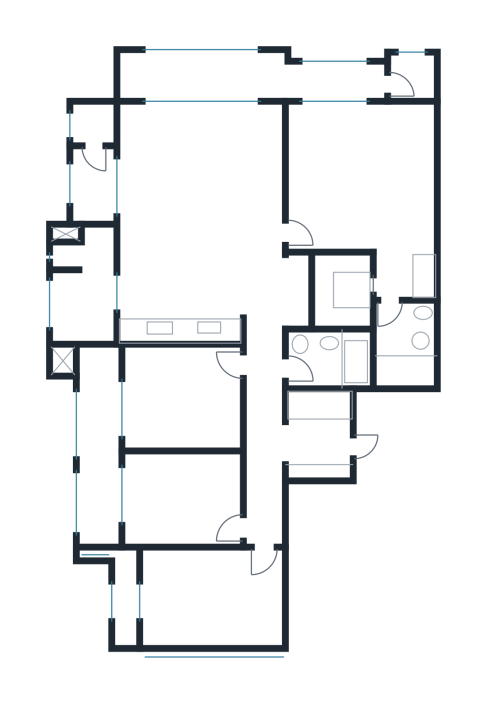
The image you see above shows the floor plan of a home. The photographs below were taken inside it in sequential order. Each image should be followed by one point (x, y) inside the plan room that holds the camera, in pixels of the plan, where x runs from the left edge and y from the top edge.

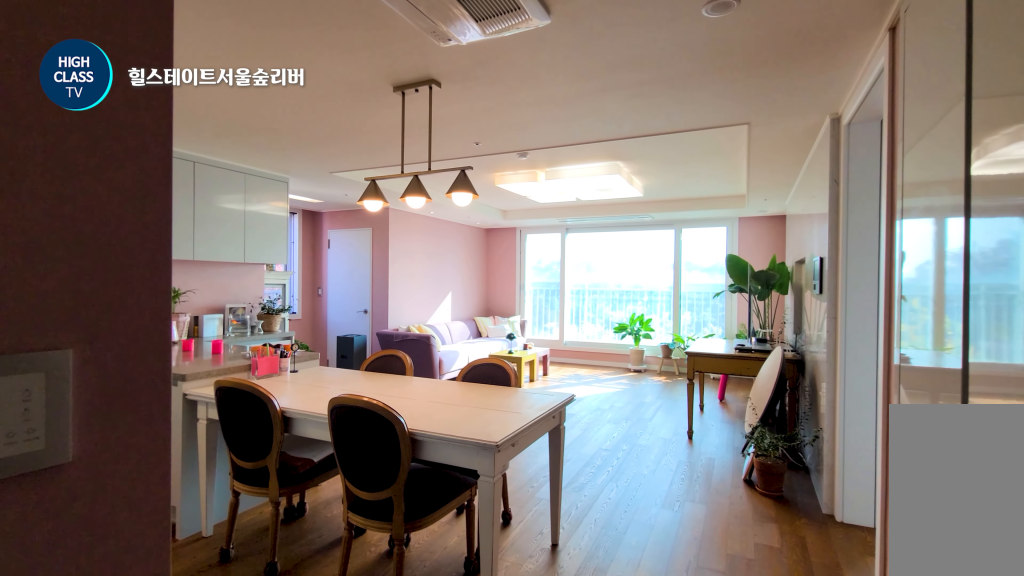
(263, 433)
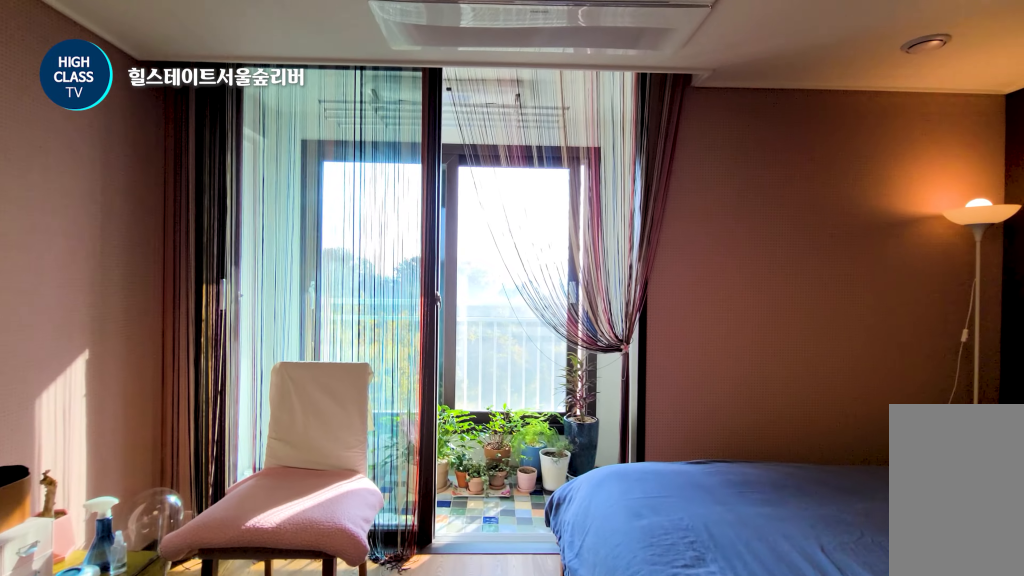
(362, 156)
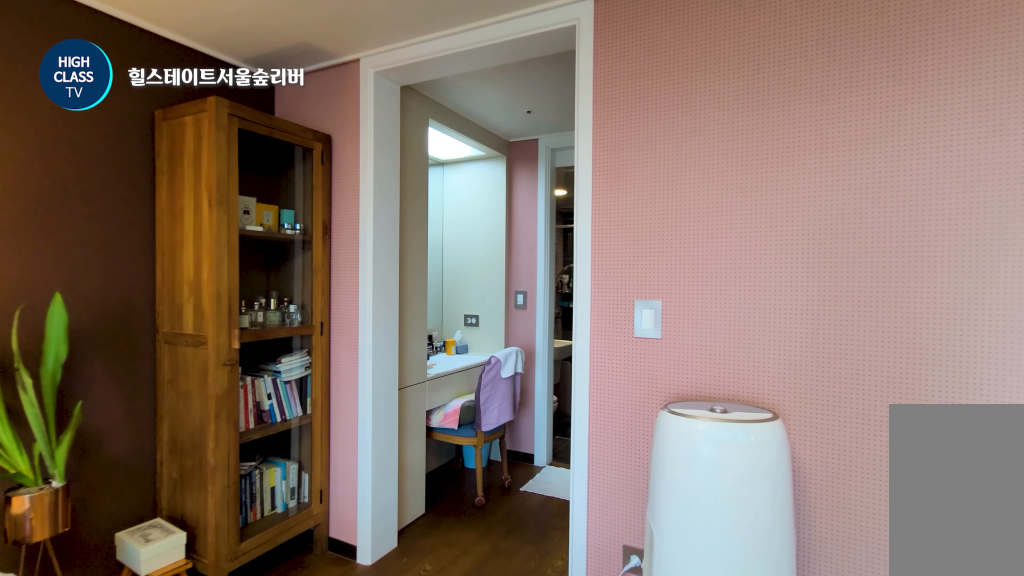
(362, 156)
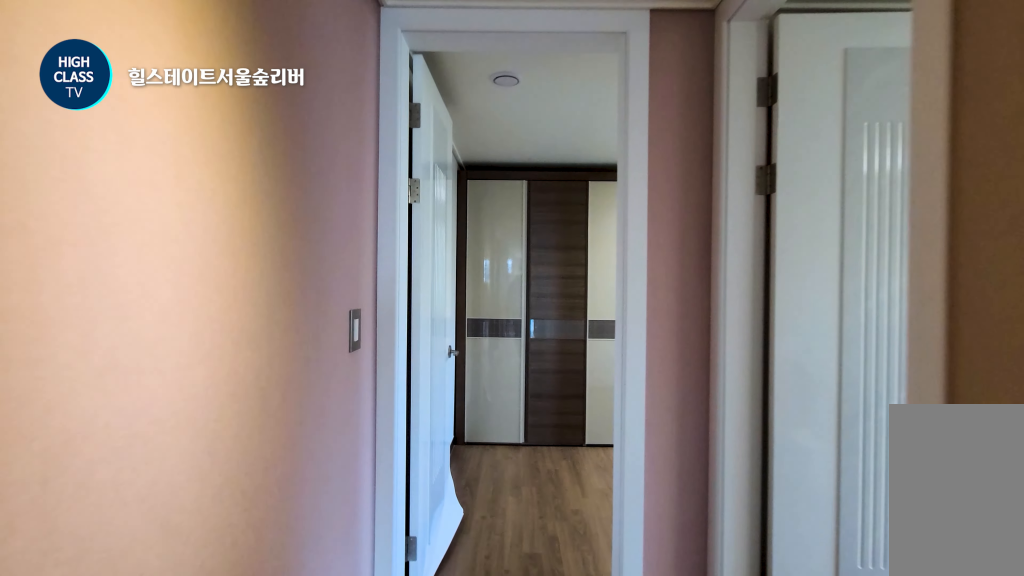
(263, 434)
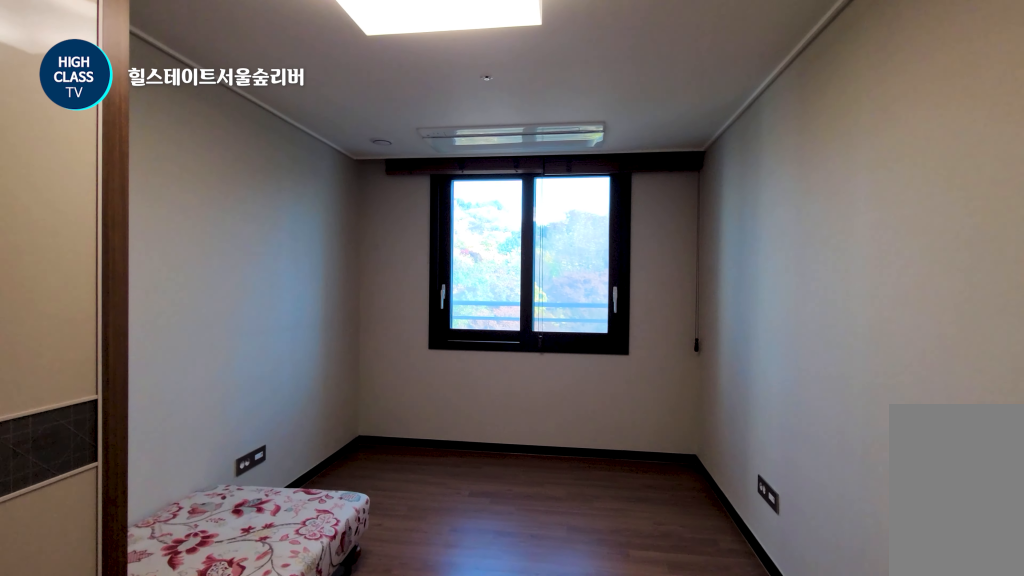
(196, 599)
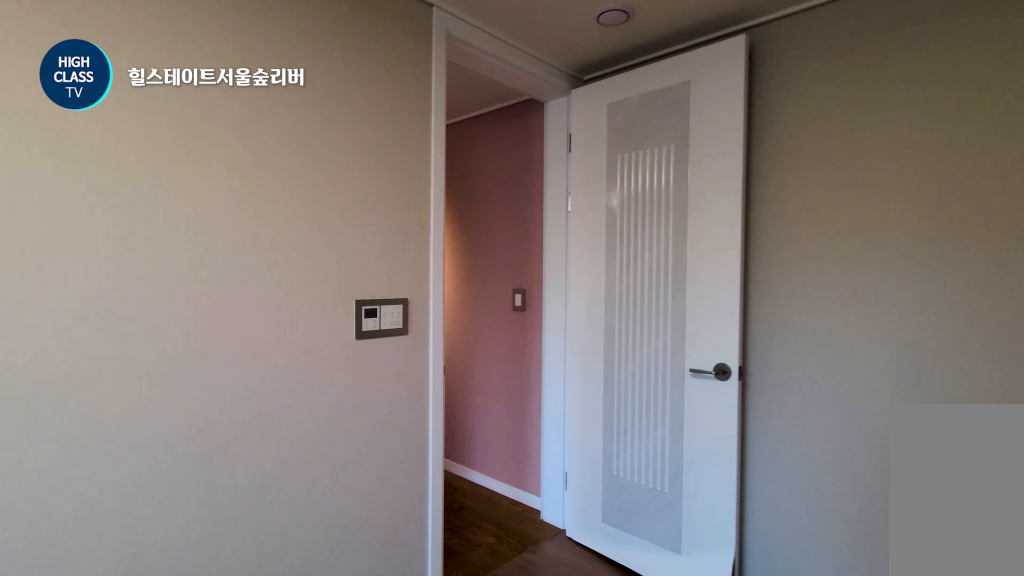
(196, 599)
